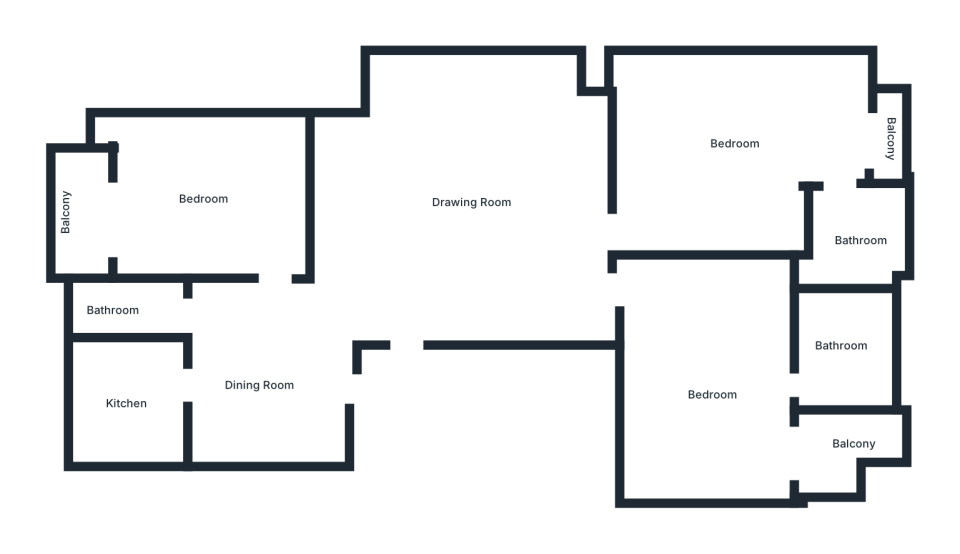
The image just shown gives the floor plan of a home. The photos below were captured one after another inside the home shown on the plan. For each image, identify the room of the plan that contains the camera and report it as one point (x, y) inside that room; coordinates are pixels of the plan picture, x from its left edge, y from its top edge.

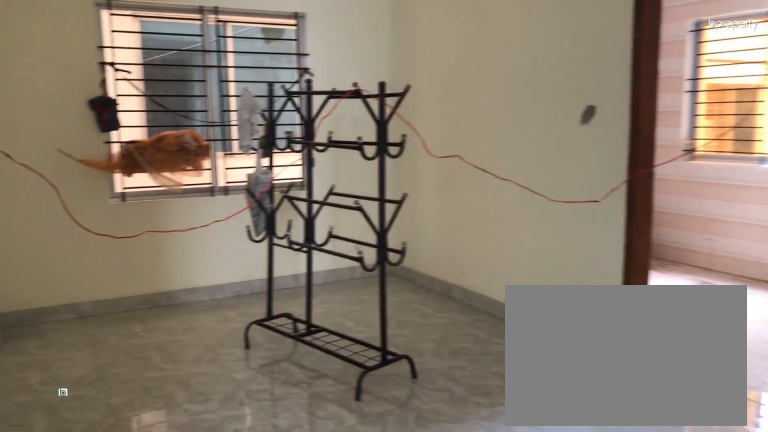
(265, 383)
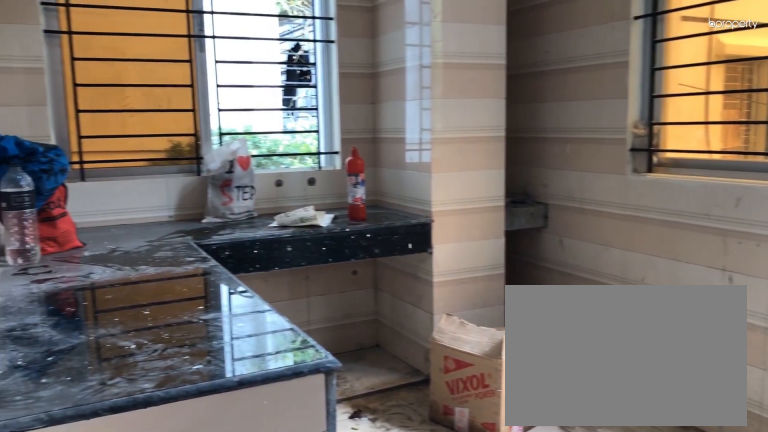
(130, 399)
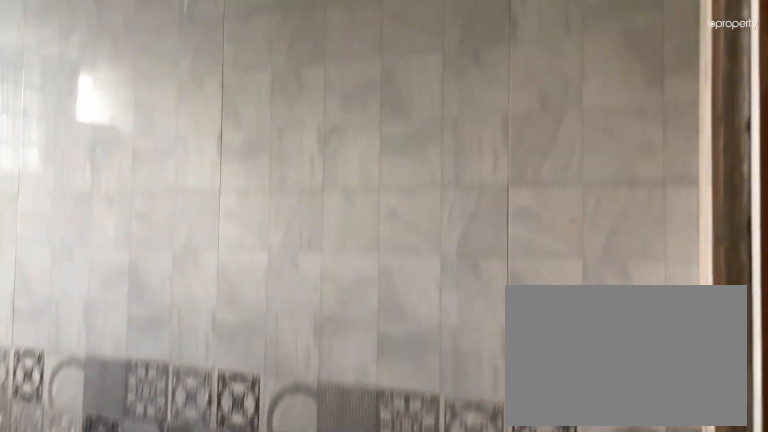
(124, 307)
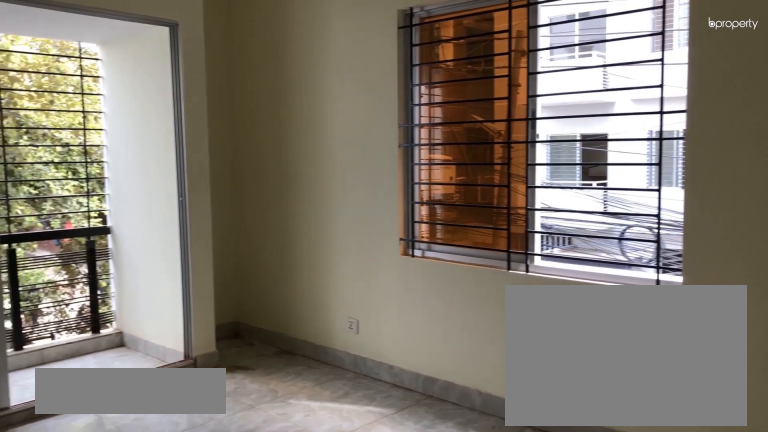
(195, 190)
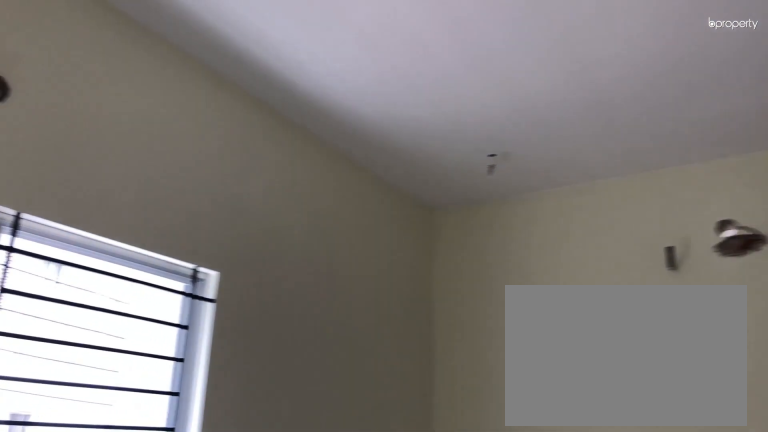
(195, 189)
